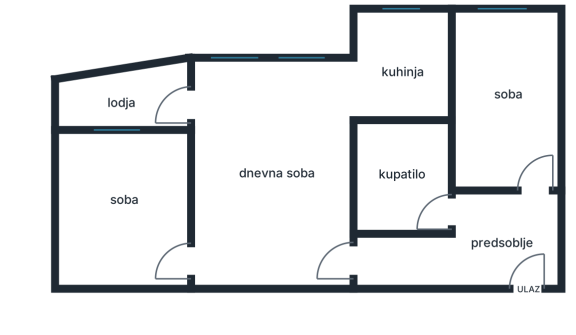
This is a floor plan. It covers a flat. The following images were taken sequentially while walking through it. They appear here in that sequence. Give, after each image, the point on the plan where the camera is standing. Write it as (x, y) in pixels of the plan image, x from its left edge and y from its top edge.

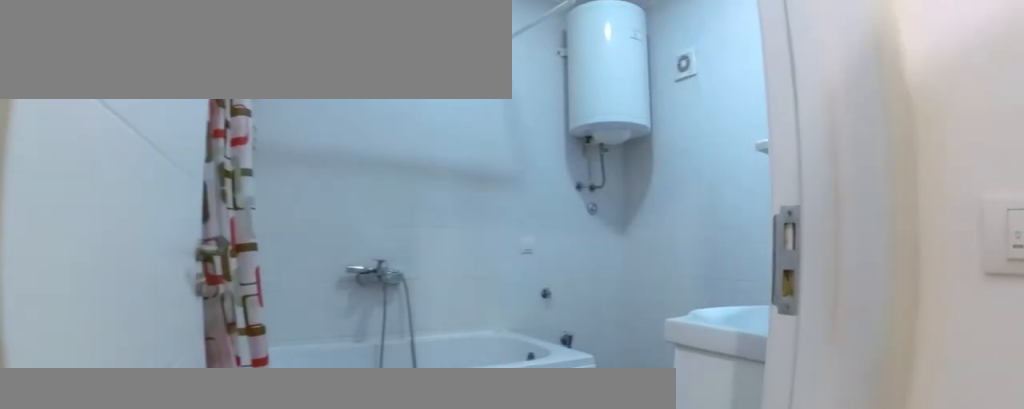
(473, 207)
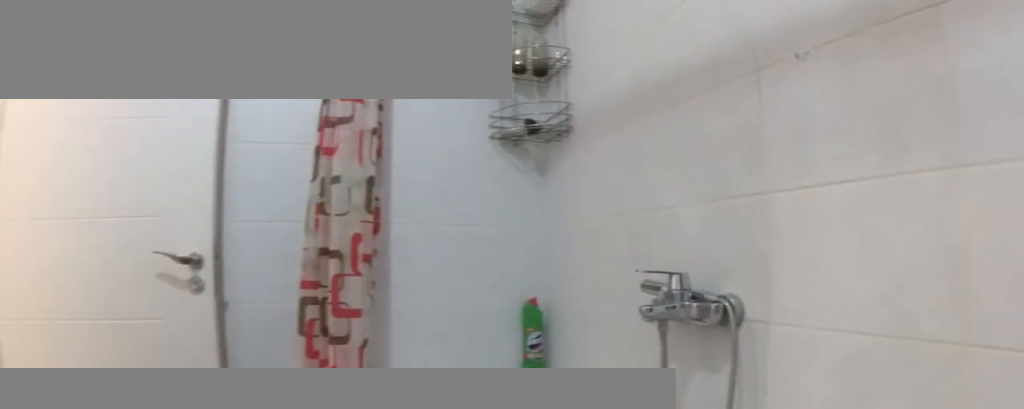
(405, 126)
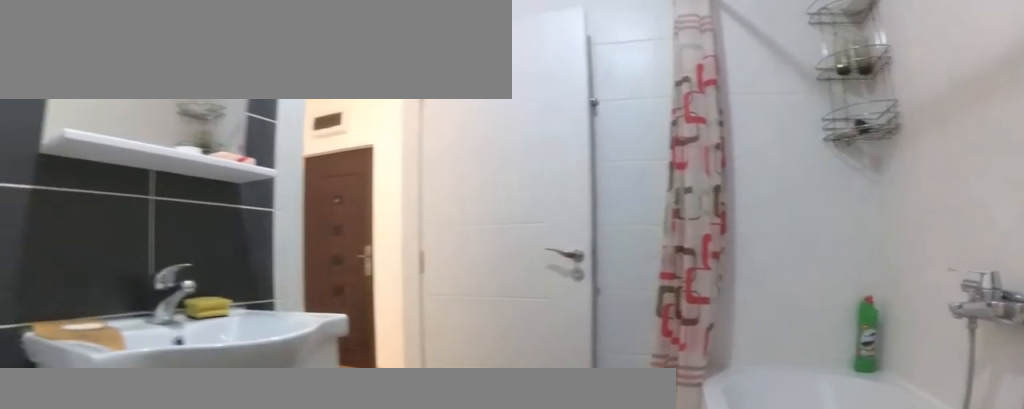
(378, 129)
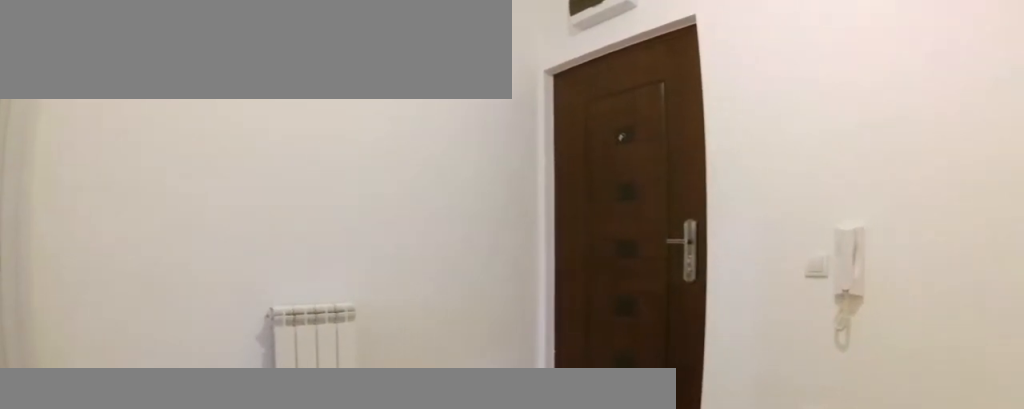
(457, 208)
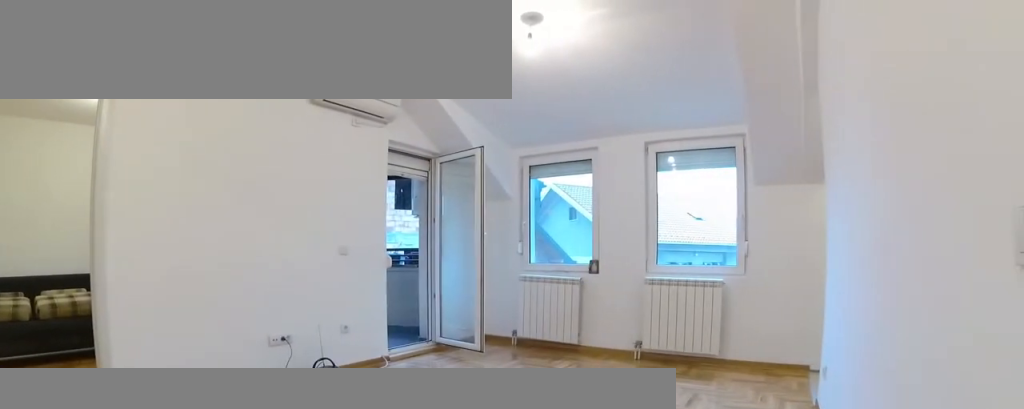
(344, 252)
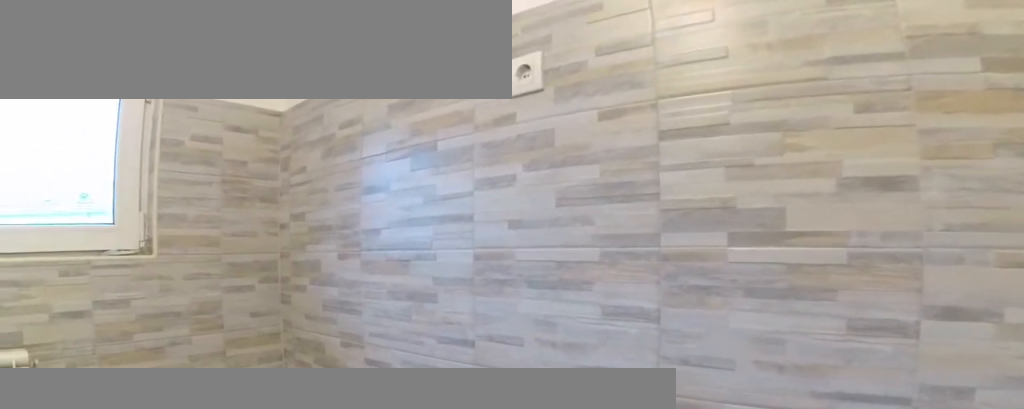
(399, 111)
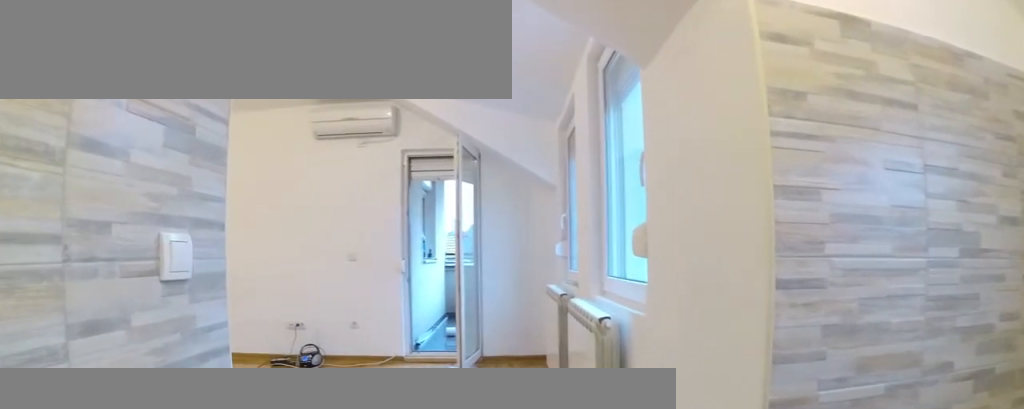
(416, 88)
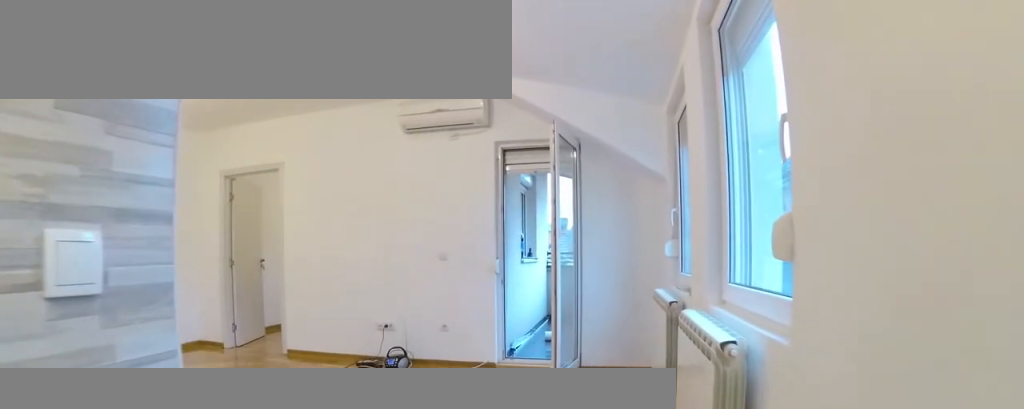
(394, 86)
